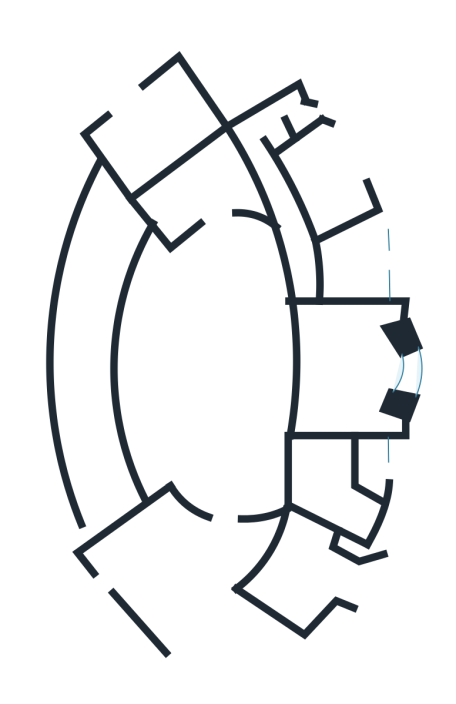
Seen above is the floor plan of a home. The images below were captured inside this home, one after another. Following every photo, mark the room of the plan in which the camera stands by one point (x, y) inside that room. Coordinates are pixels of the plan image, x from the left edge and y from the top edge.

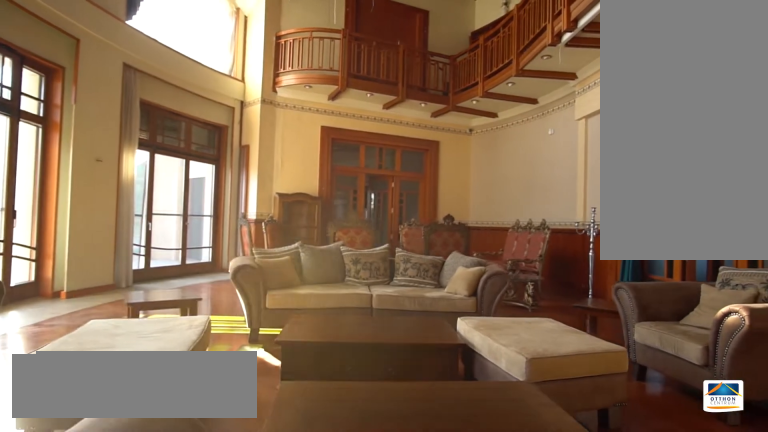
(232, 366)
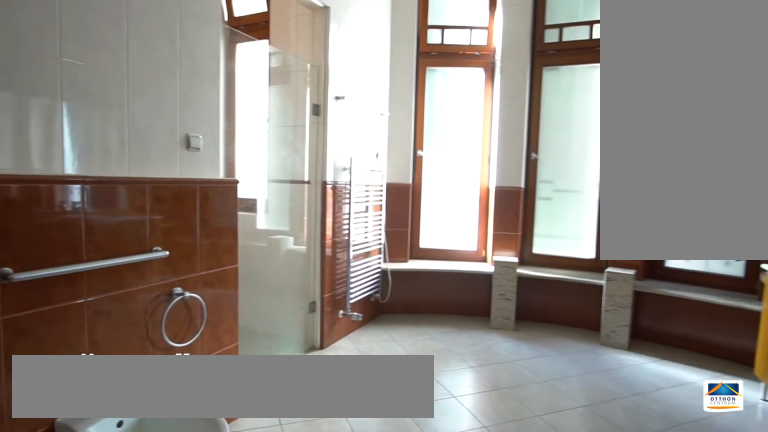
(328, 176)
